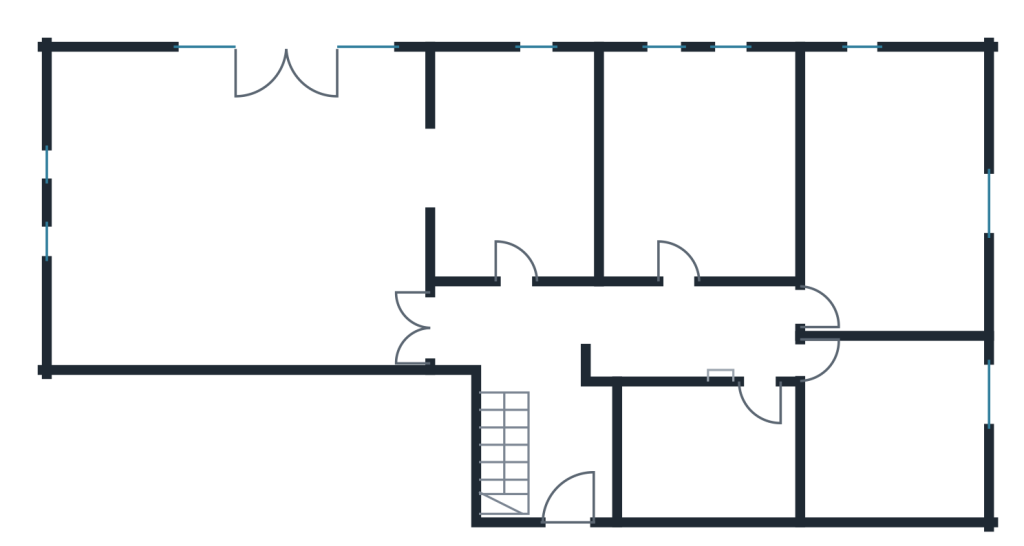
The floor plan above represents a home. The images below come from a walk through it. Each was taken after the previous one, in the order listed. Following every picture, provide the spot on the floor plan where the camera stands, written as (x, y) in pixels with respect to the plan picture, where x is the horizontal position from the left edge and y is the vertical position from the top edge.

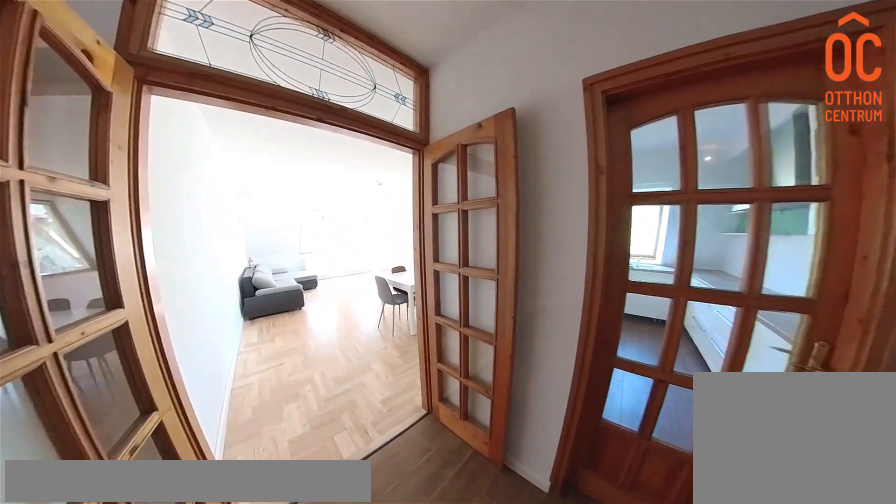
(474, 321)
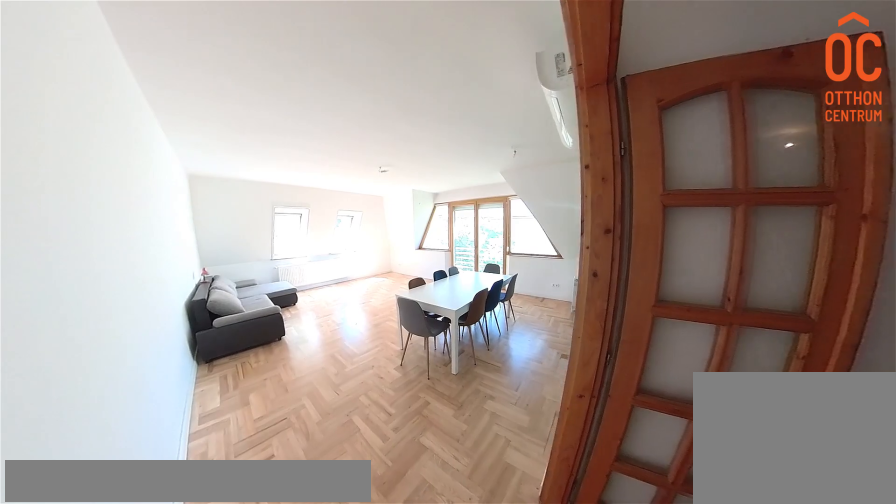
(342, 316)
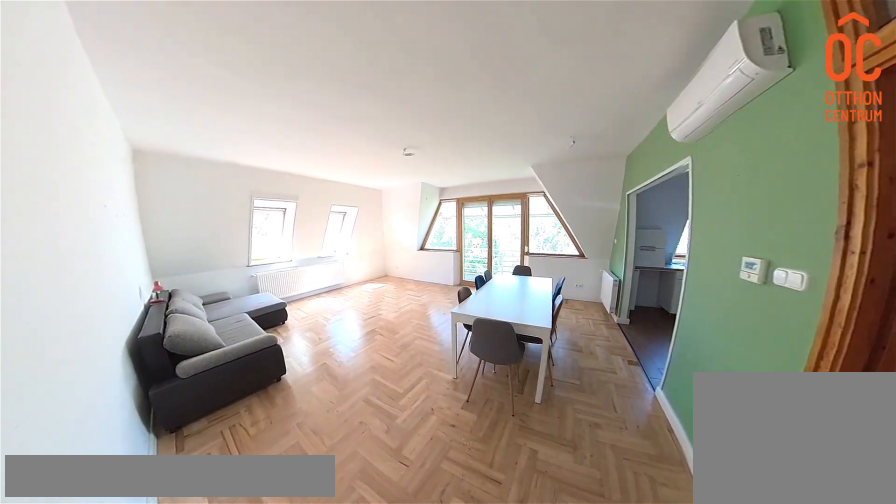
(293, 316)
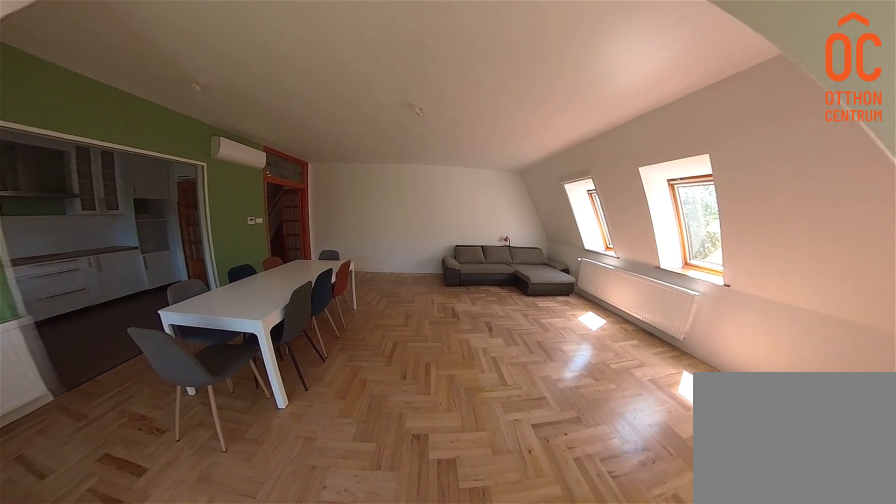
(287, 123)
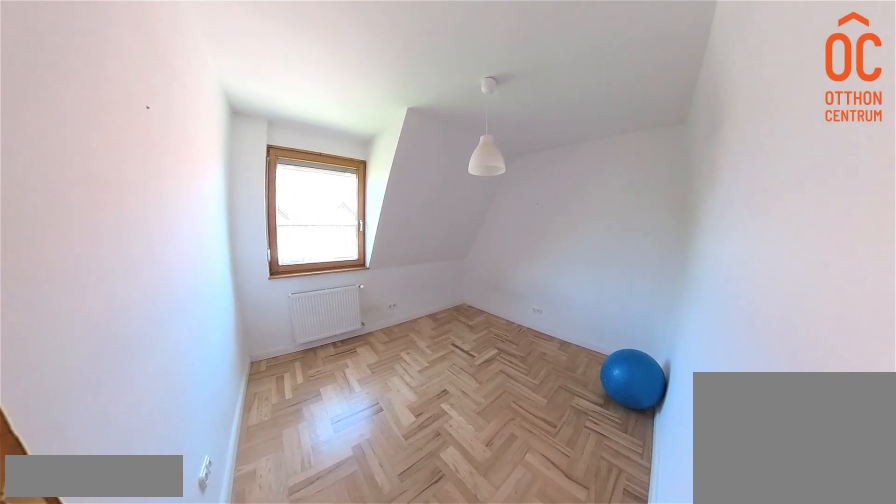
(893, 431)
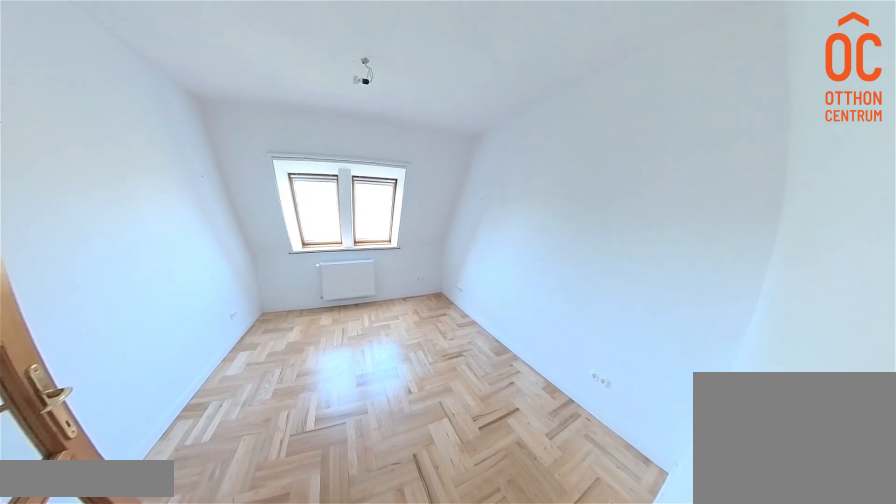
(695, 206)
